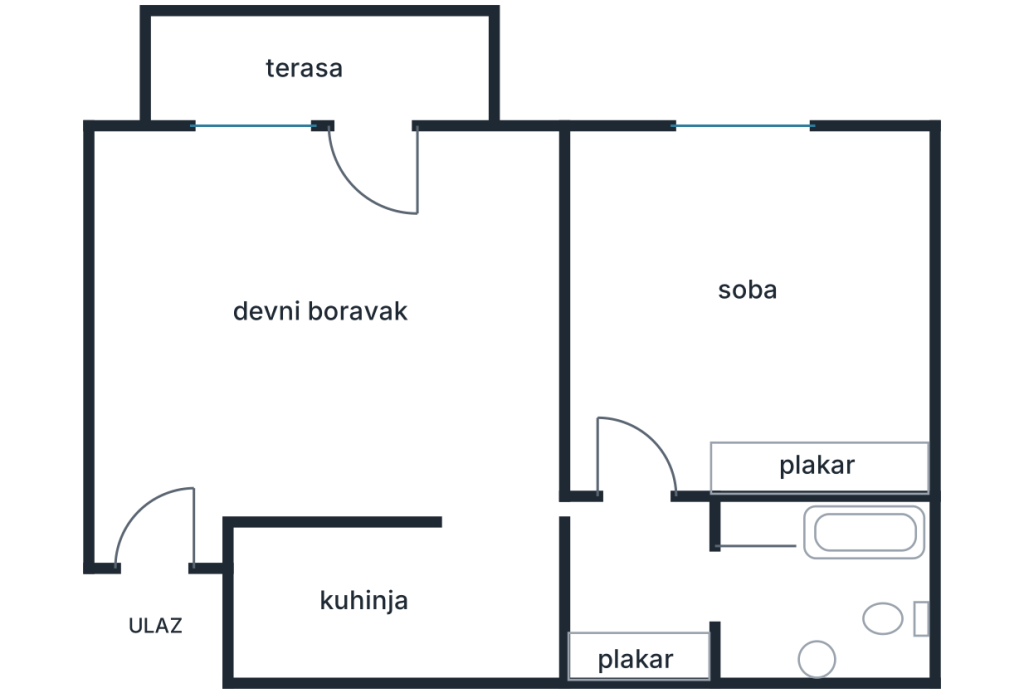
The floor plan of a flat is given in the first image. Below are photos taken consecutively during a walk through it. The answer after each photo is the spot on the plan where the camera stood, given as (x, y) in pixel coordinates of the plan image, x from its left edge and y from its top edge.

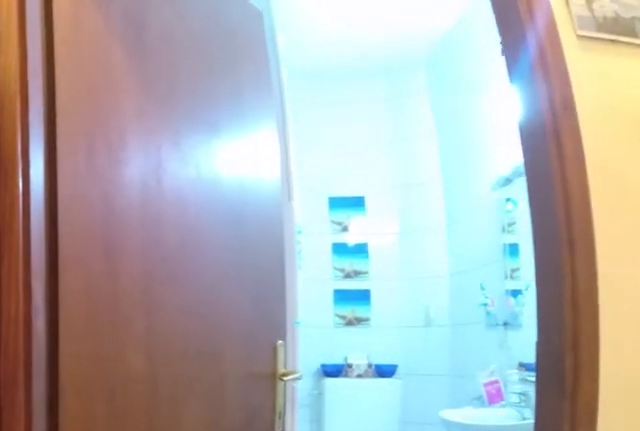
(592, 561)
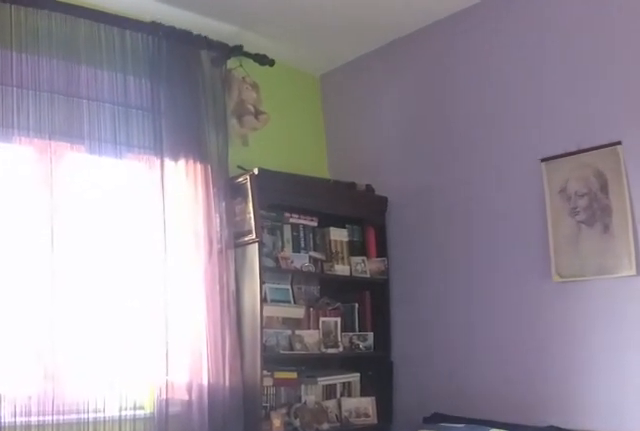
(613, 408)
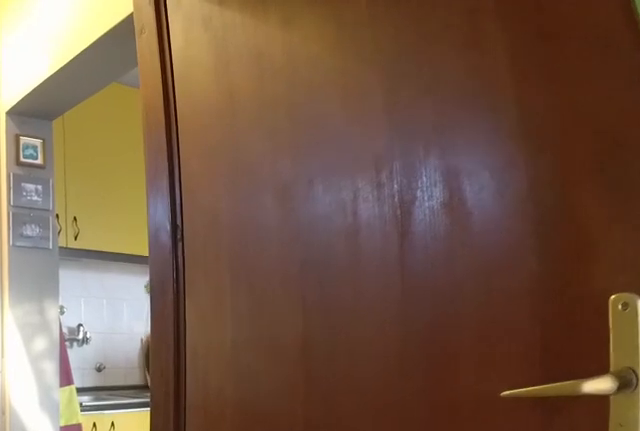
(652, 399)
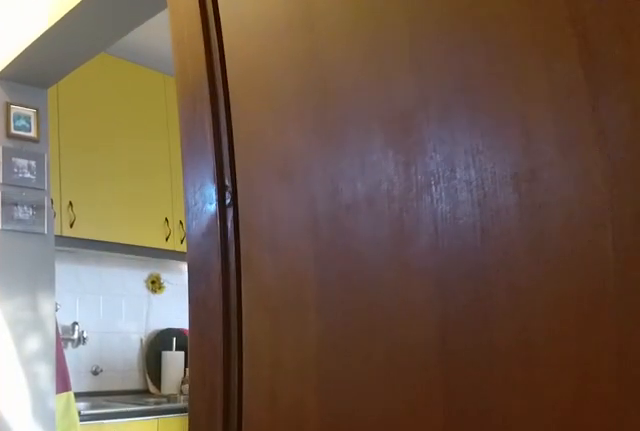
(653, 428)
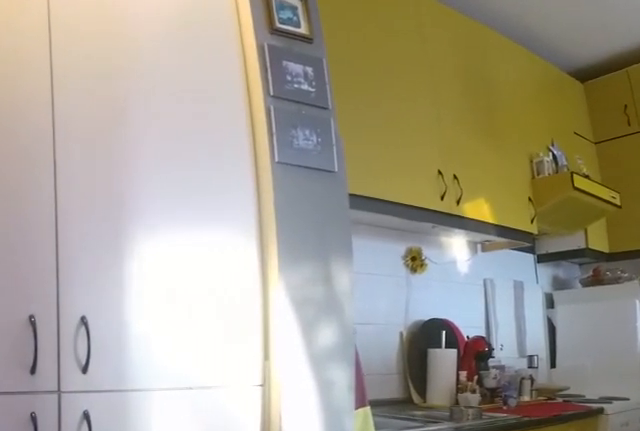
(649, 494)
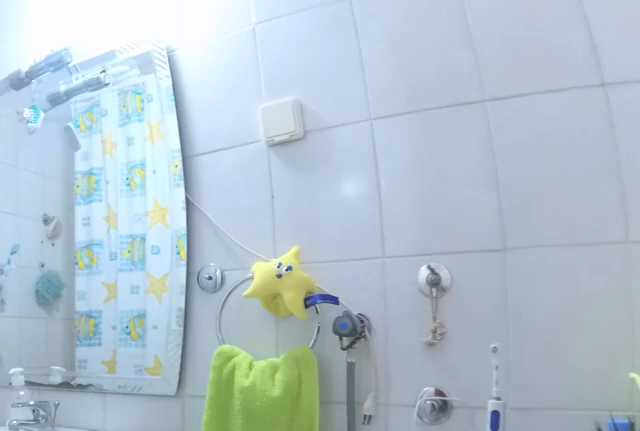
(712, 556)
